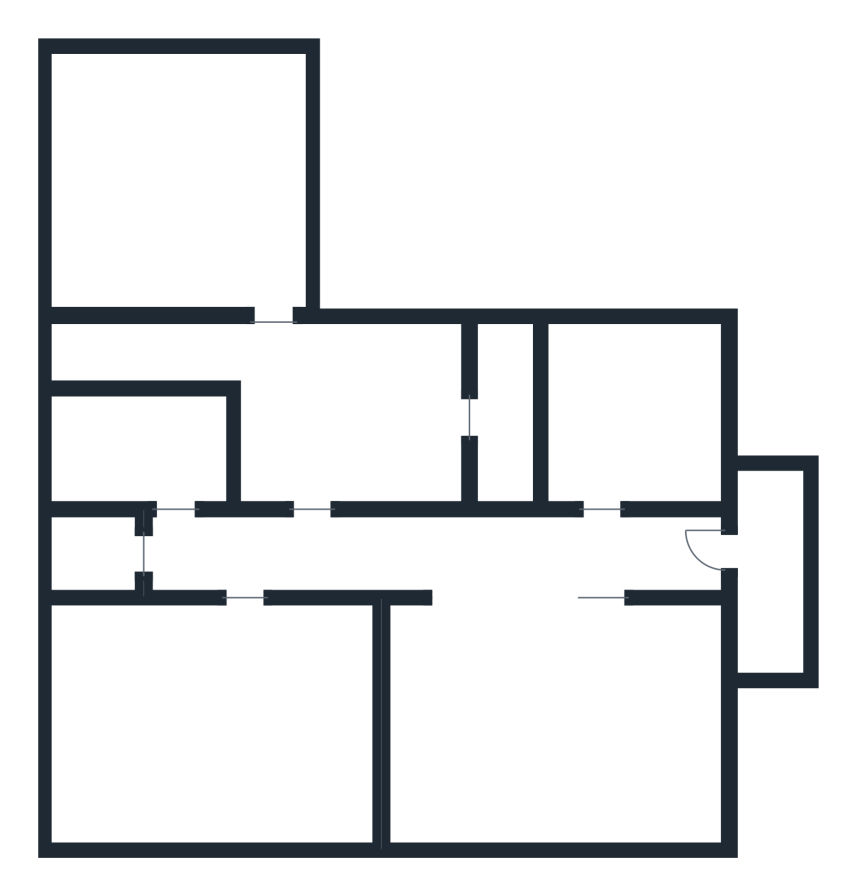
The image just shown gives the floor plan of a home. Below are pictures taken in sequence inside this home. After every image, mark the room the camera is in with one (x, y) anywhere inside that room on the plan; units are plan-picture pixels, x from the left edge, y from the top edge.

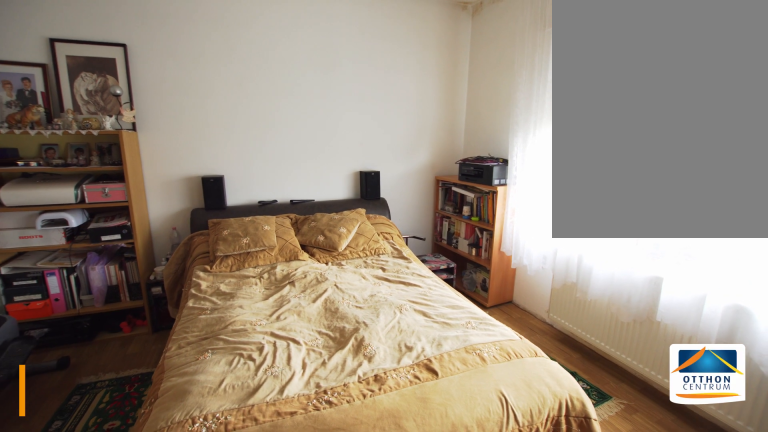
(561, 718)
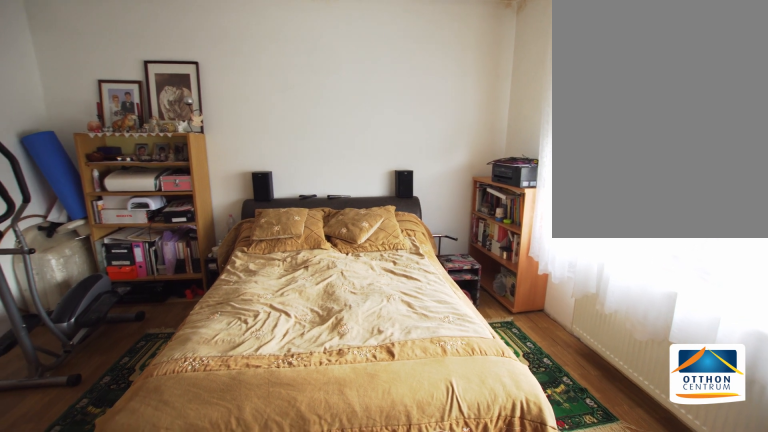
(561, 718)
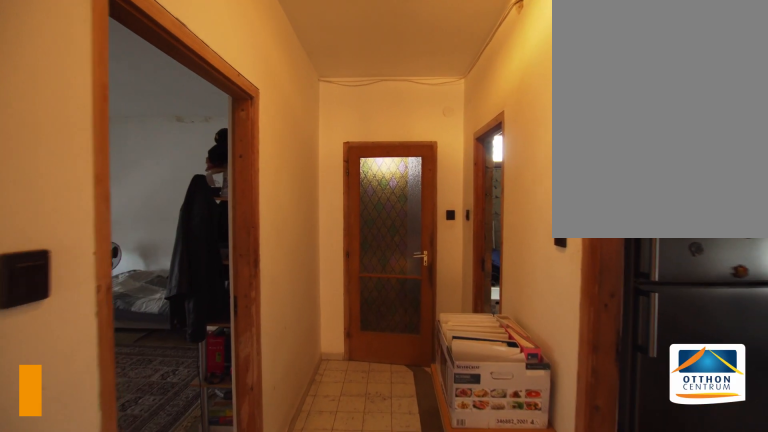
(640, 559)
